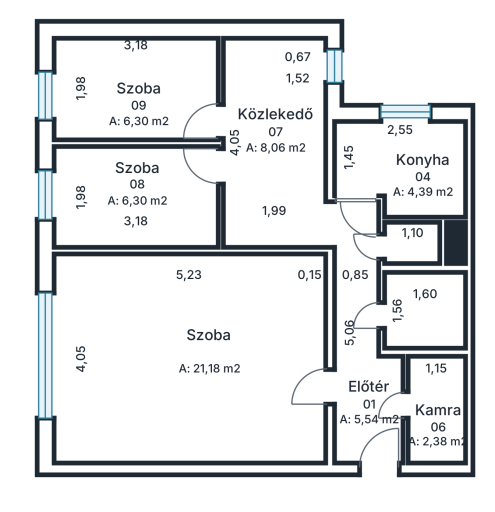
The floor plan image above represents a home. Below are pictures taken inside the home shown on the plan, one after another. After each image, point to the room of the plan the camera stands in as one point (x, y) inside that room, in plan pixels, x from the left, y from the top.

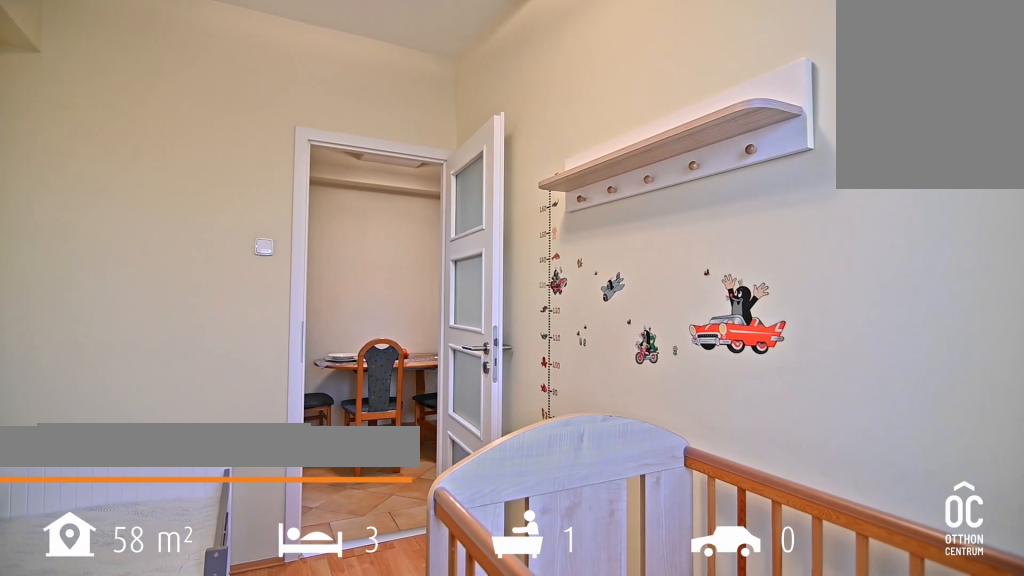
(144, 194)
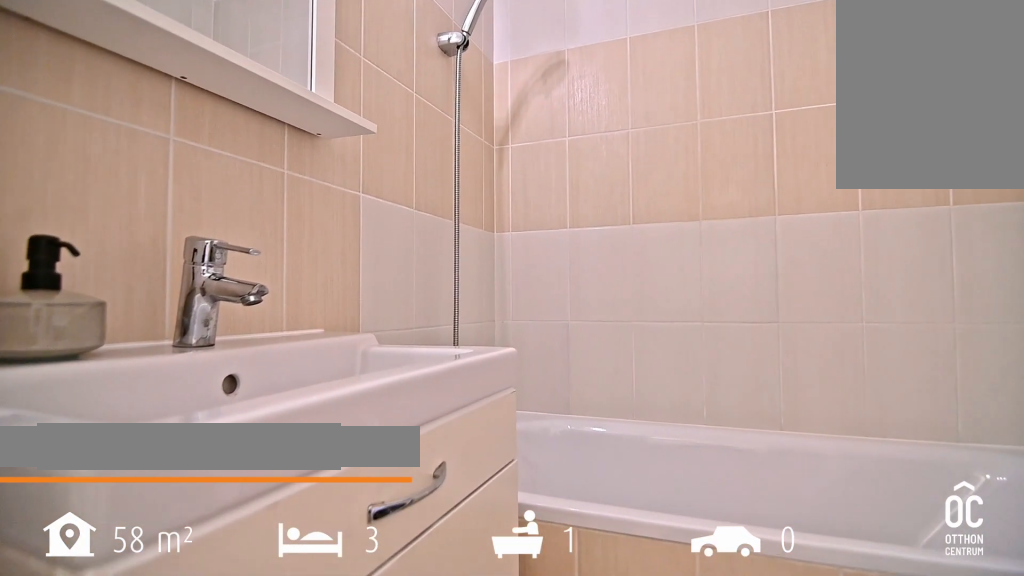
(433, 317)
